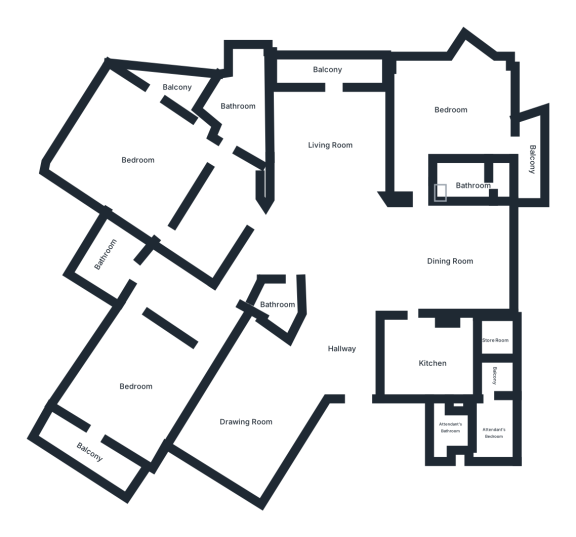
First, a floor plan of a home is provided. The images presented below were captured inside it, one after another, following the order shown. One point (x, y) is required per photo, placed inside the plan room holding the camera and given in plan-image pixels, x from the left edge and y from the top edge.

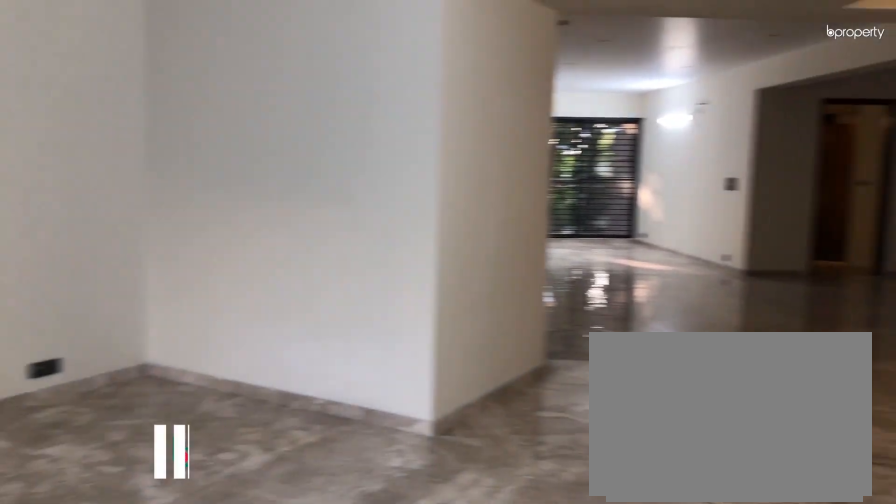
(251, 414)
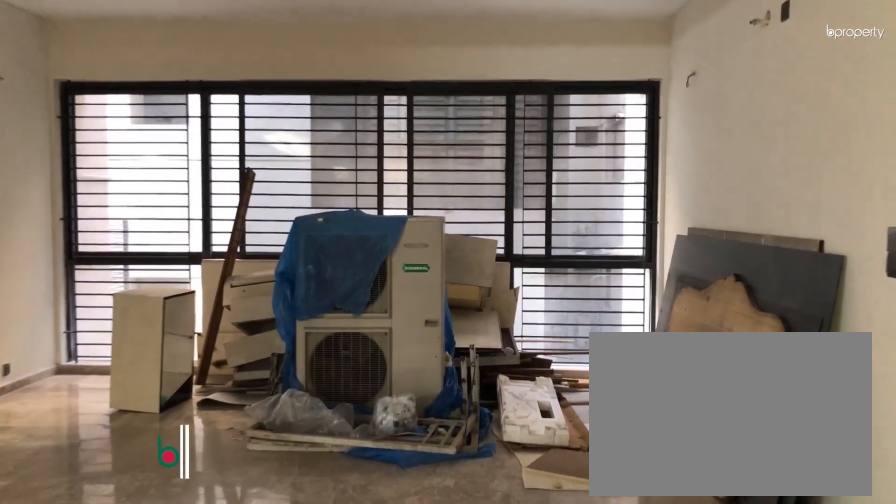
(454, 260)
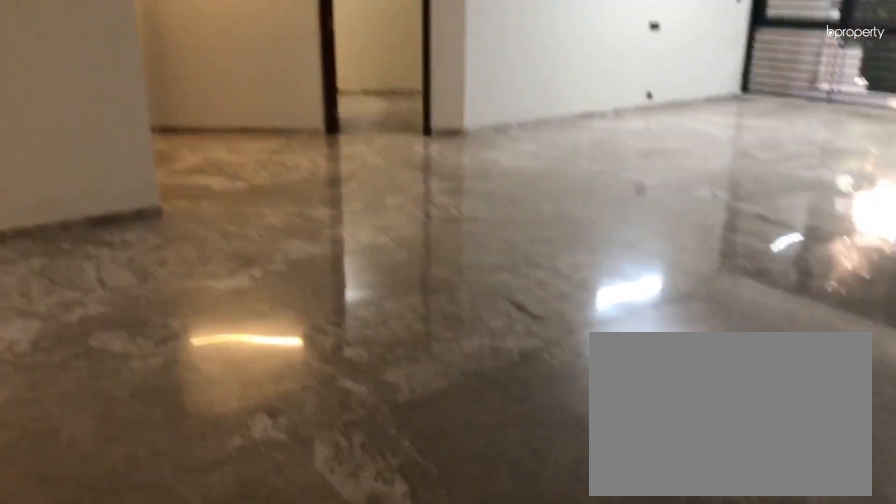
(454, 260)
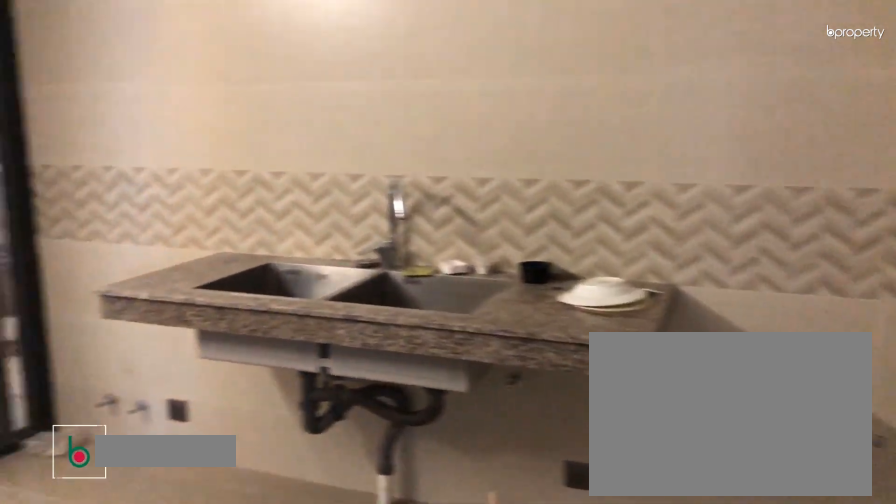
(434, 358)
